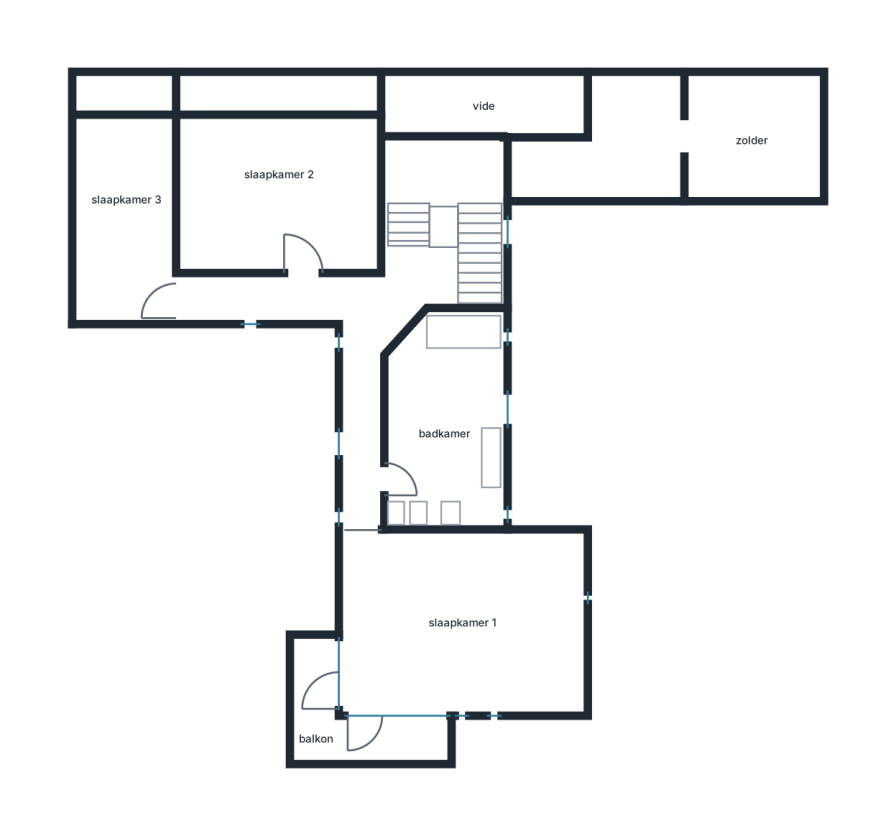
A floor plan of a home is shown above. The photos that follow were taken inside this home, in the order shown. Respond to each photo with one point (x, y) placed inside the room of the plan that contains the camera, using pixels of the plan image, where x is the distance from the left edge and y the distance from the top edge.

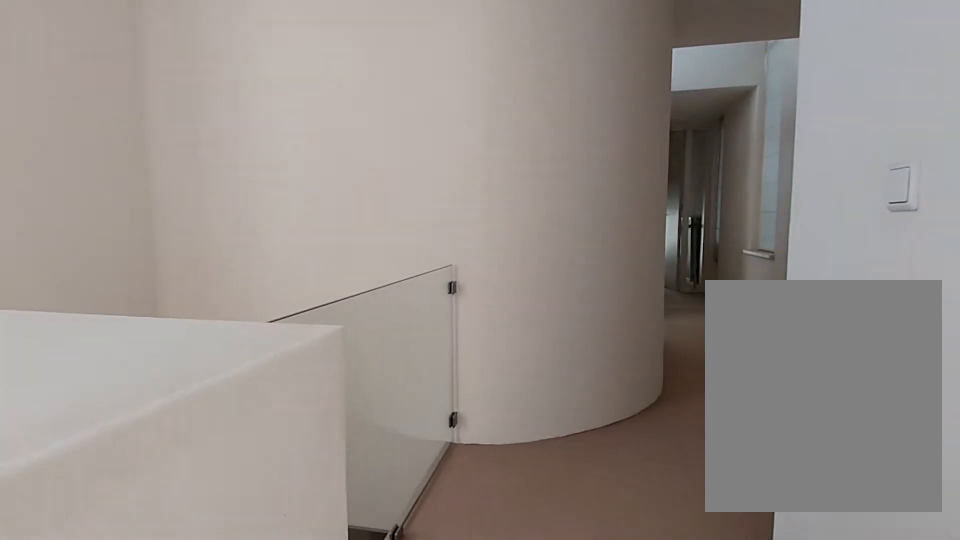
(373, 289)
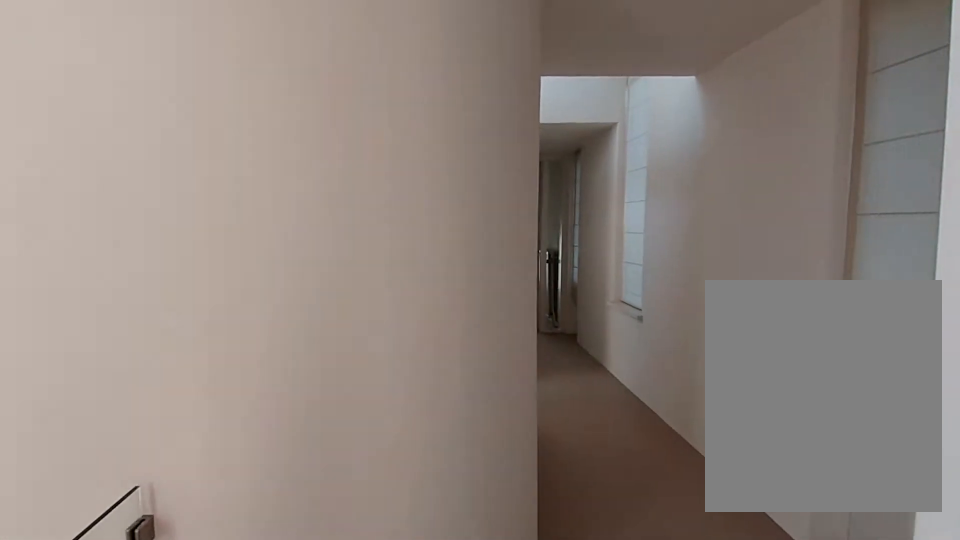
(373, 289)
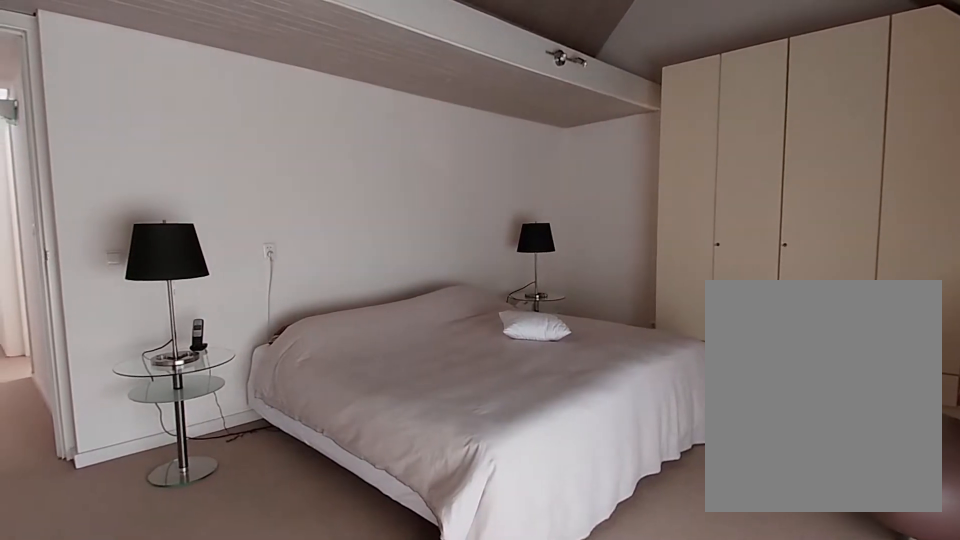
(462, 622)
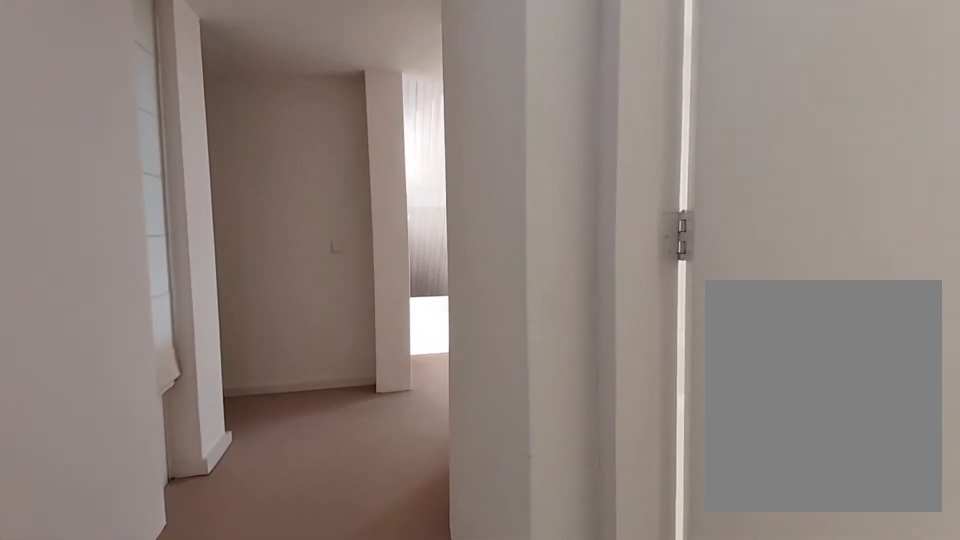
(373, 289)
